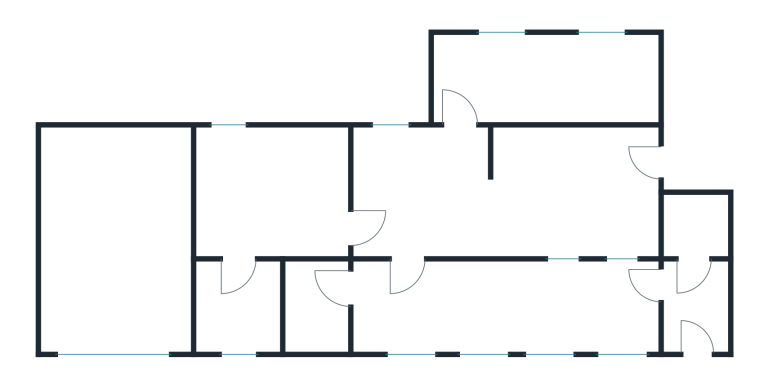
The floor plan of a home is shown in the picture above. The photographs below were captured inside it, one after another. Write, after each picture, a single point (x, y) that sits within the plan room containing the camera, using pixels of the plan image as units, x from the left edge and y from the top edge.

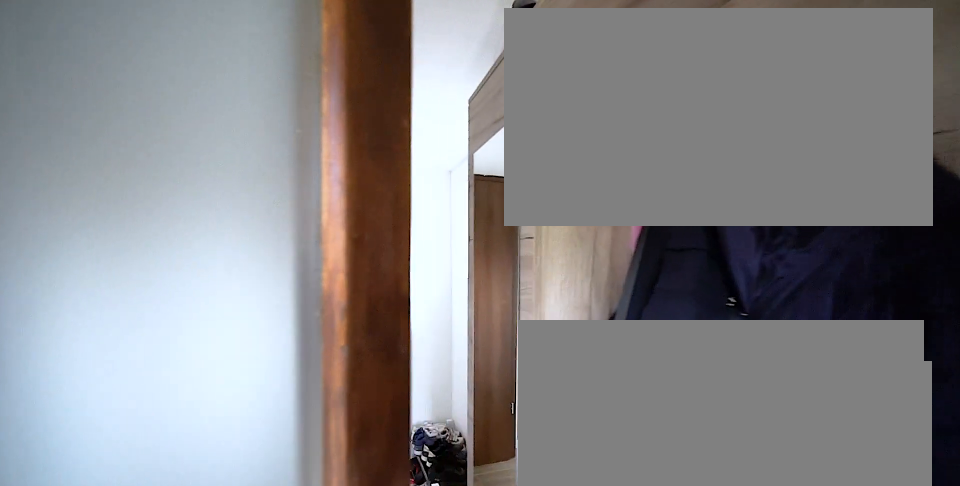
(696, 310)
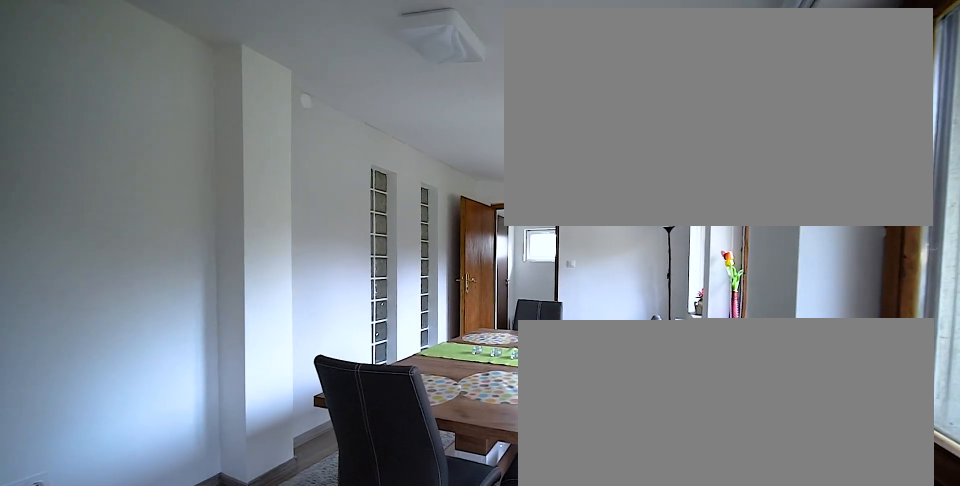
(499, 310)
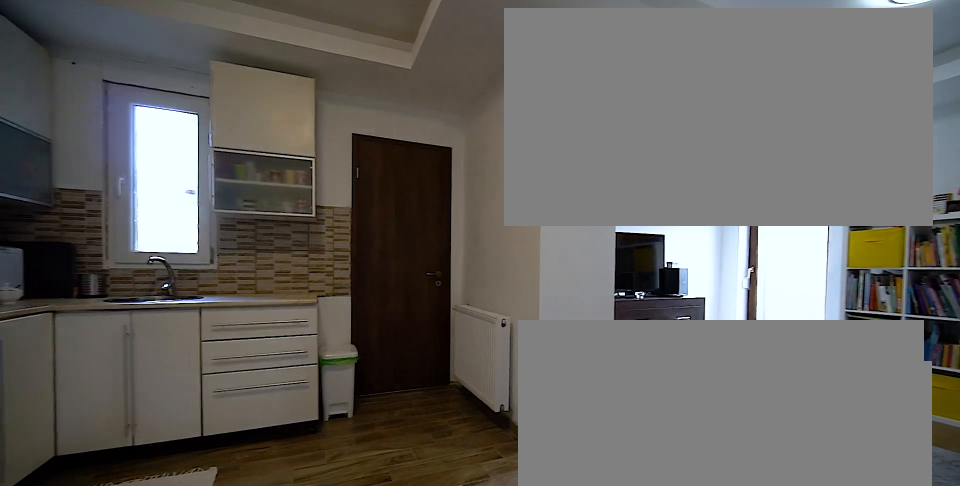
(499, 212)
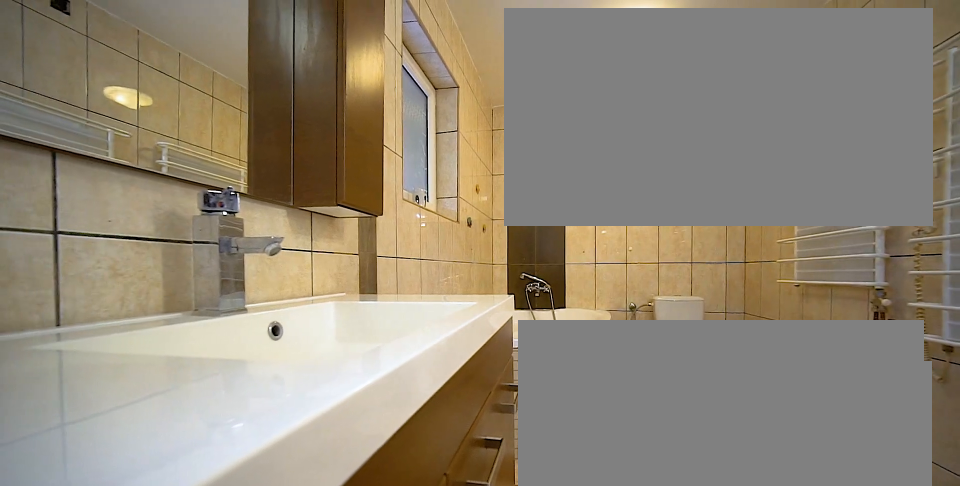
(547, 79)
